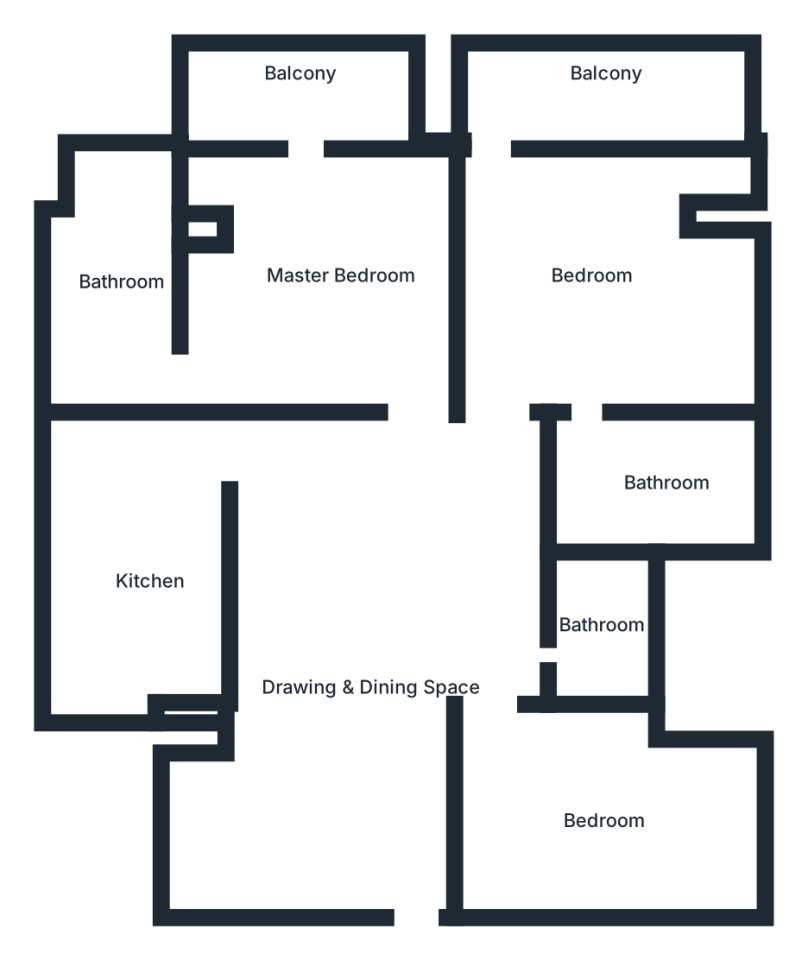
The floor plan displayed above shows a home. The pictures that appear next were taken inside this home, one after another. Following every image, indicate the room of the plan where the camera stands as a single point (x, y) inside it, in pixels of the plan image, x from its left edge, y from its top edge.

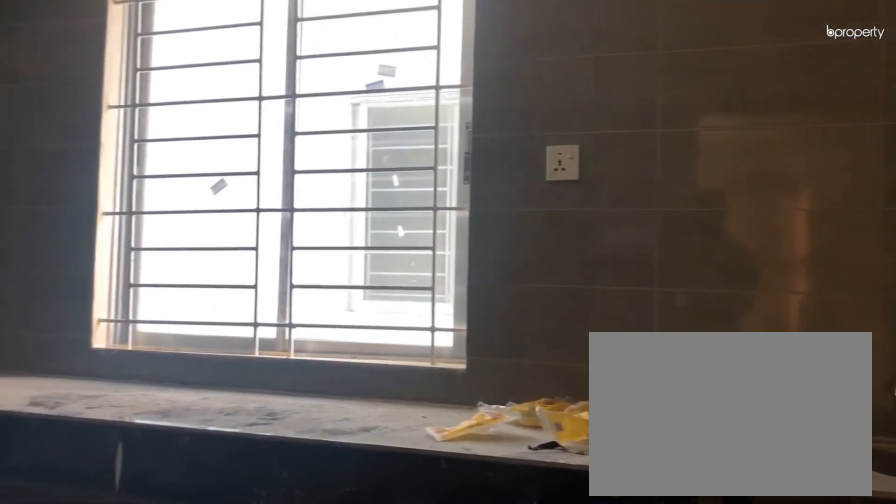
(141, 587)
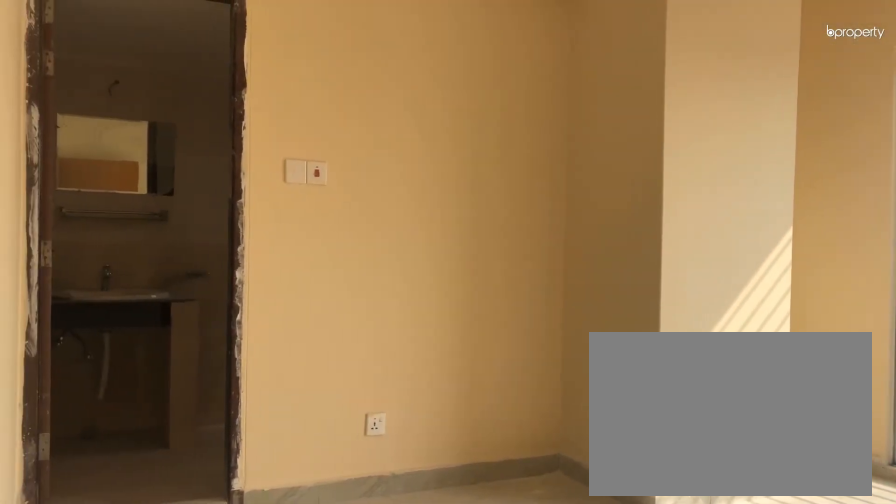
(364, 278)
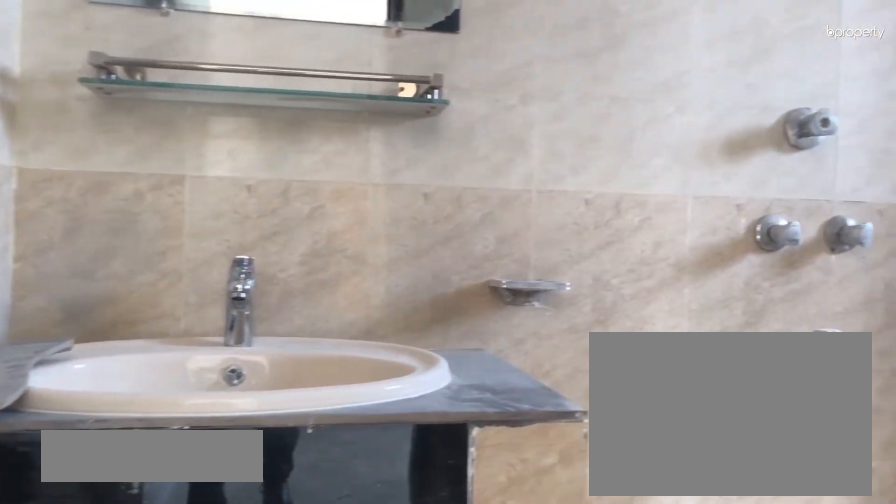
(123, 302)
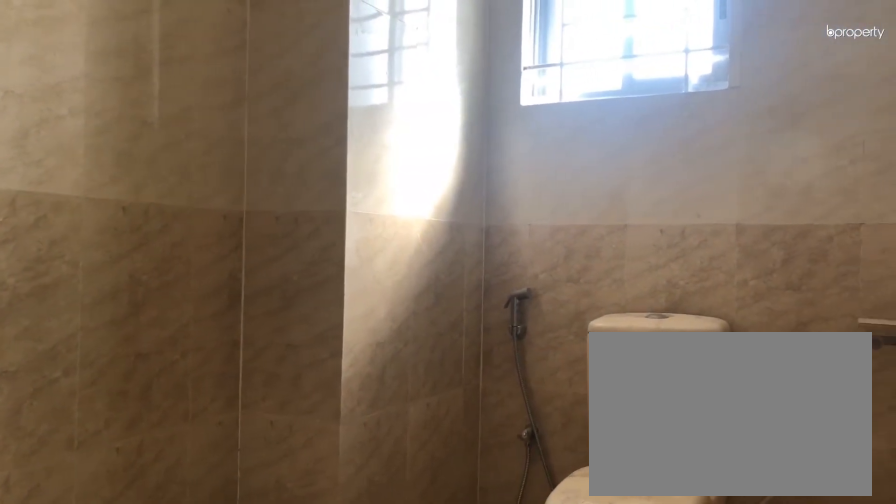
(123, 302)
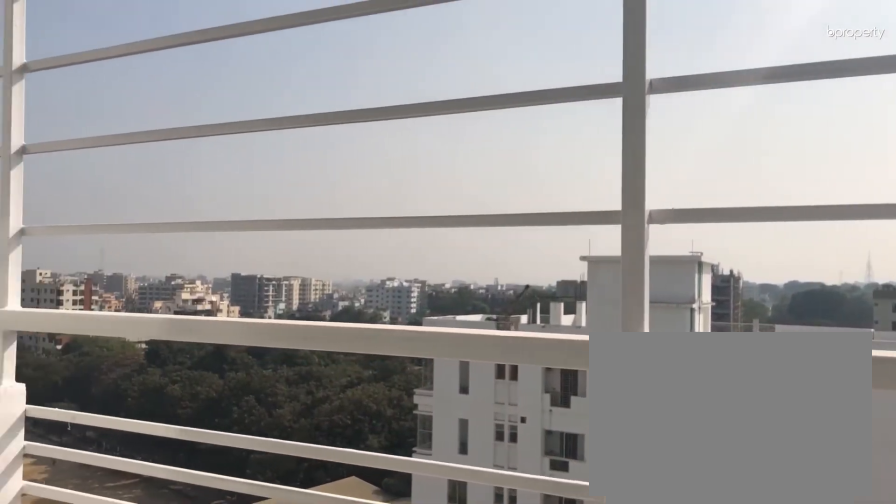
(305, 107)
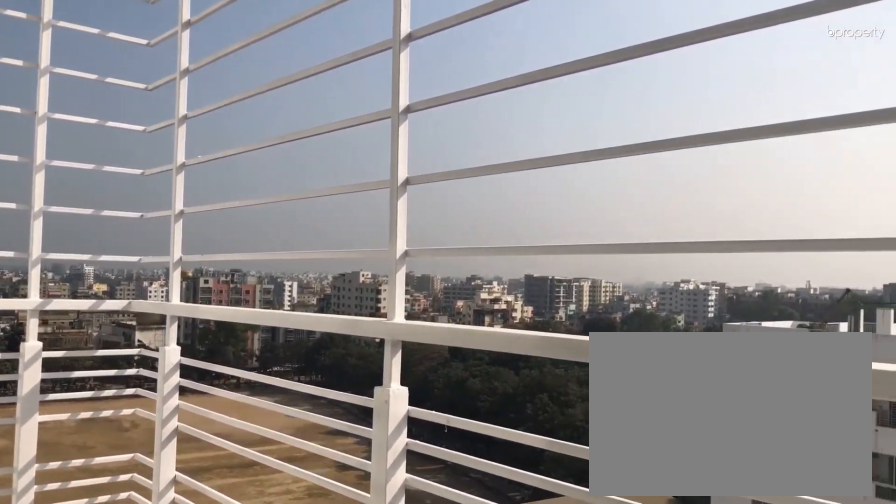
(305, 107)
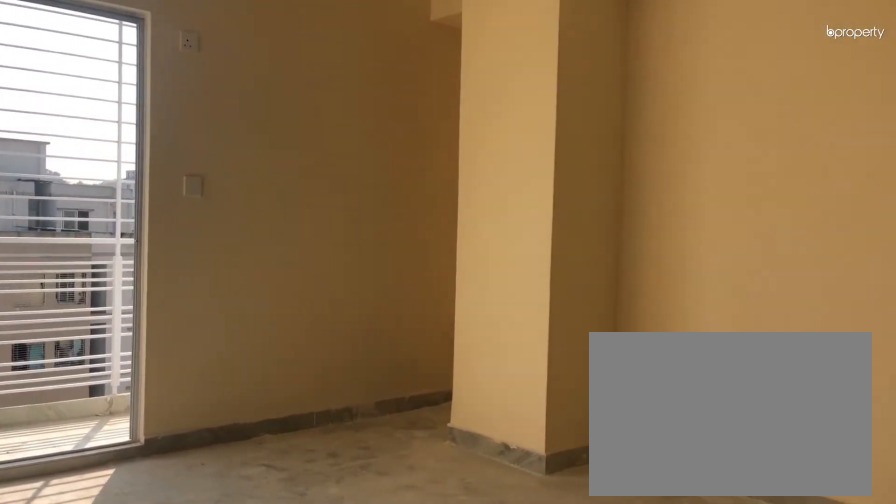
(586, 270)
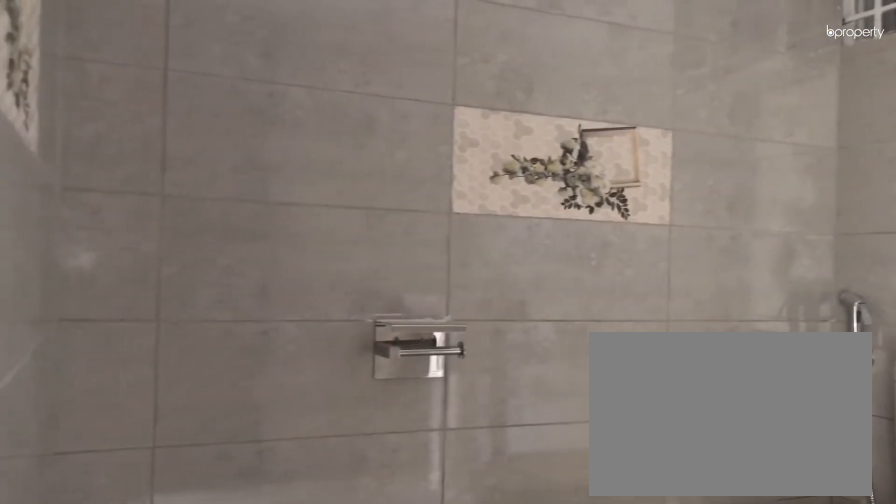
(663, 481)
